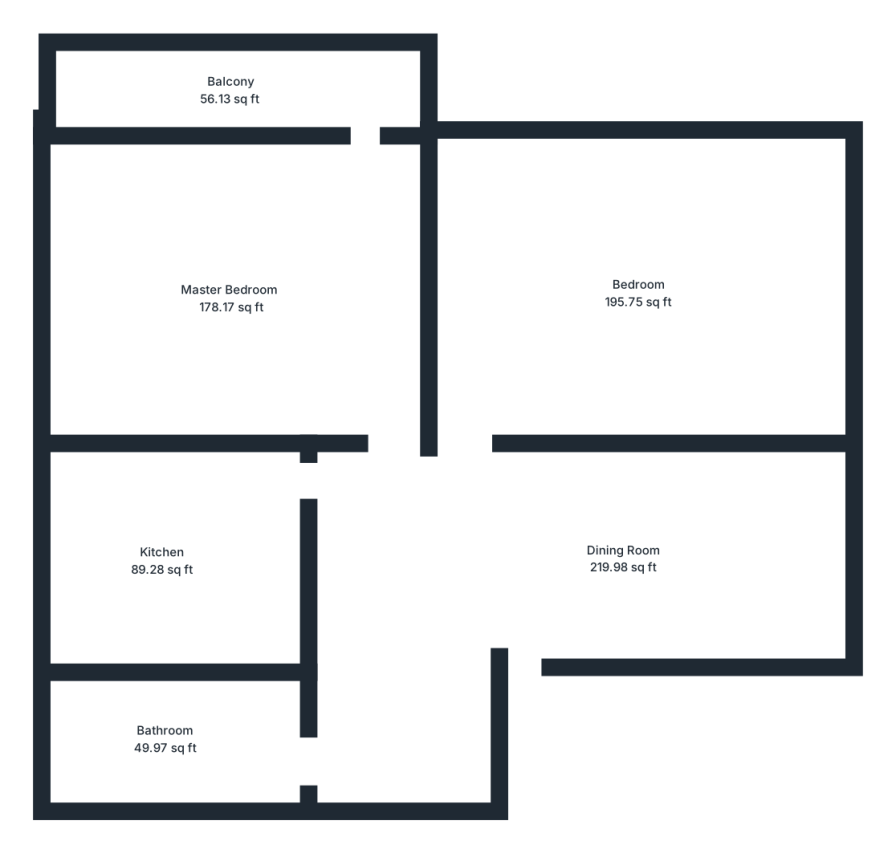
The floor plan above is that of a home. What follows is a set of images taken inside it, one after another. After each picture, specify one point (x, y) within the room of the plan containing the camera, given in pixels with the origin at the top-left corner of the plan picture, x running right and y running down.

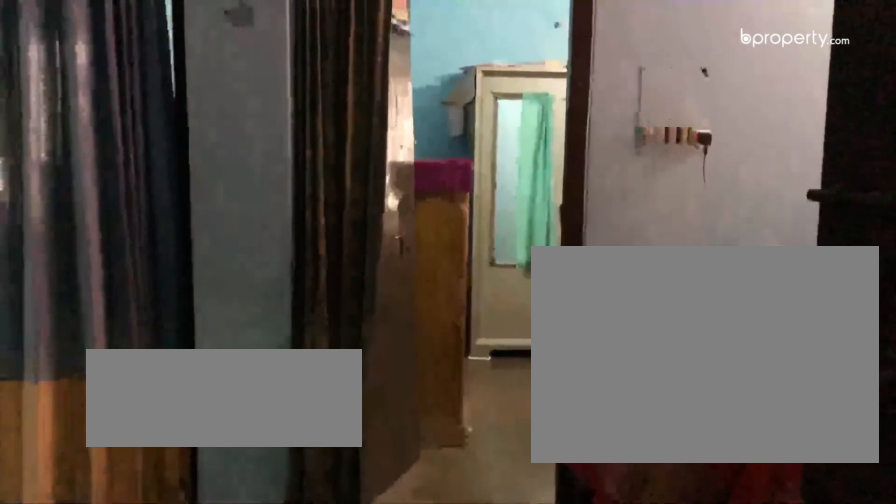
(603, 564)
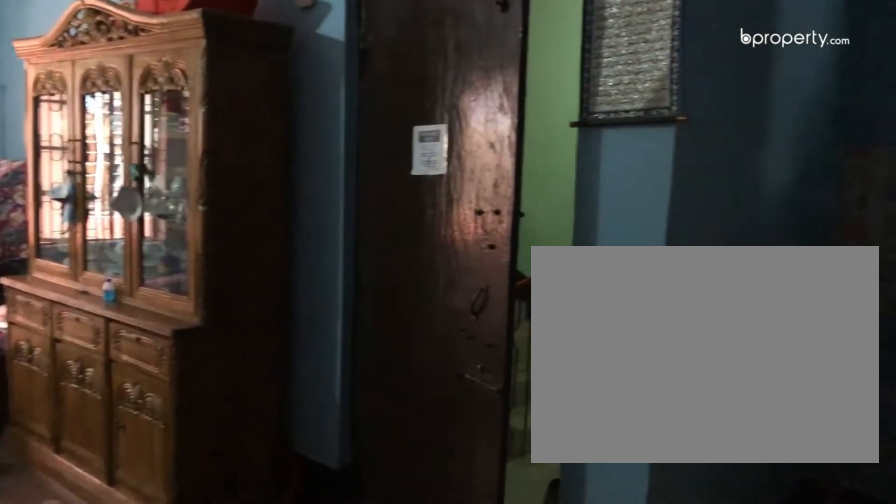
(620, 563)
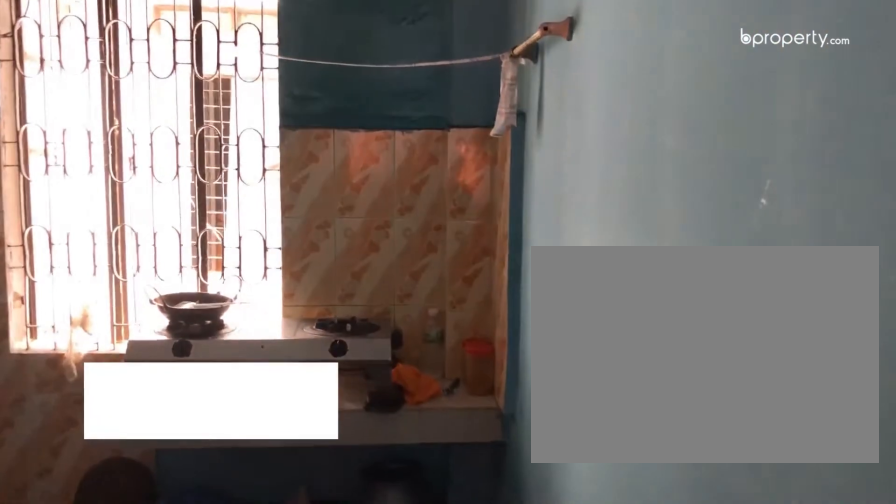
(163, 568)
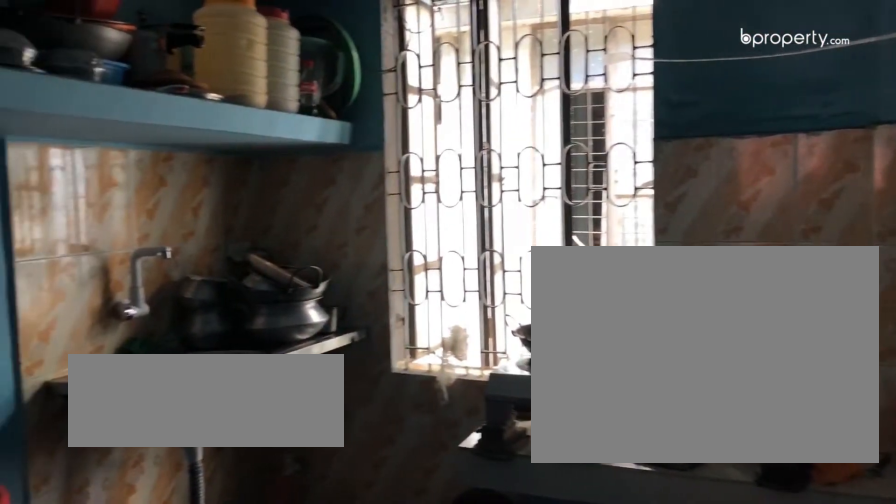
(163, 568)
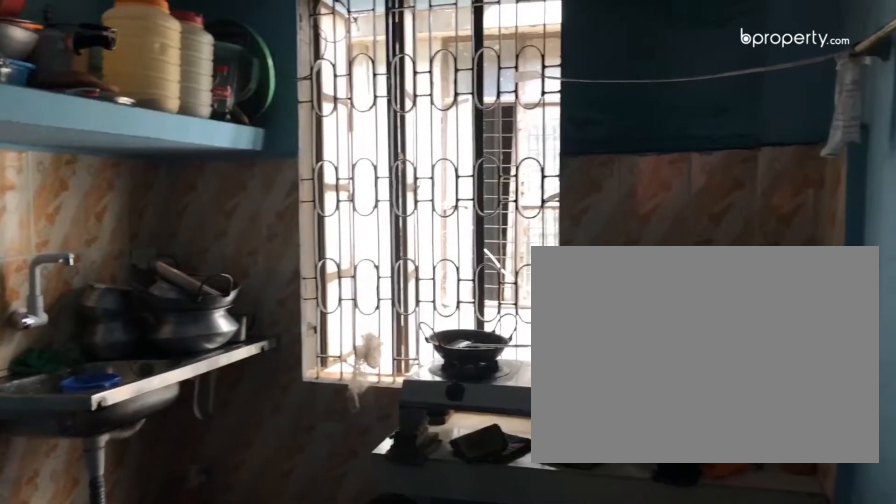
(163, 568)
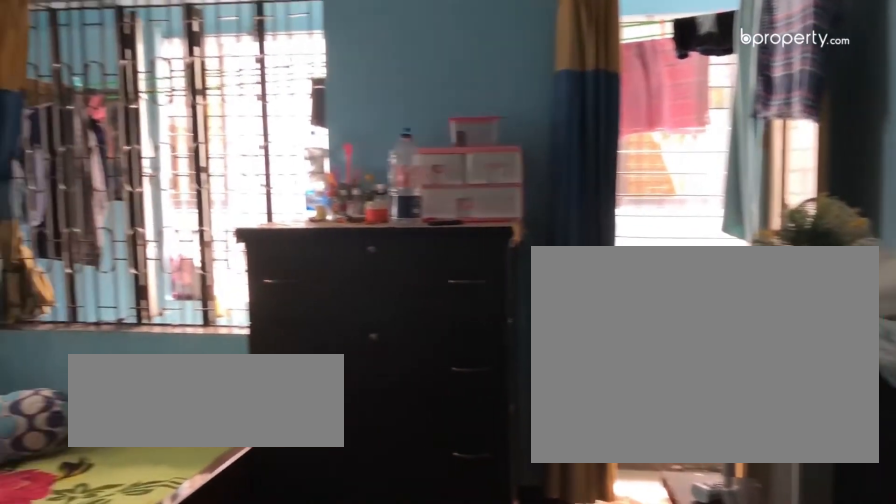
(233, 304)
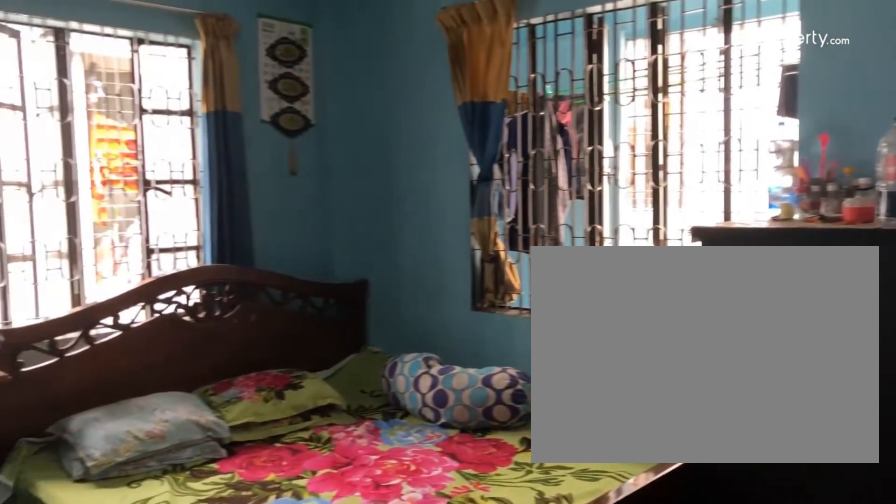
(233, 304)
